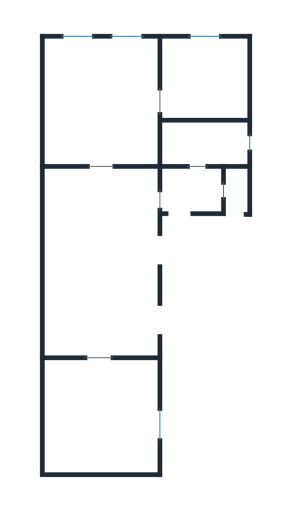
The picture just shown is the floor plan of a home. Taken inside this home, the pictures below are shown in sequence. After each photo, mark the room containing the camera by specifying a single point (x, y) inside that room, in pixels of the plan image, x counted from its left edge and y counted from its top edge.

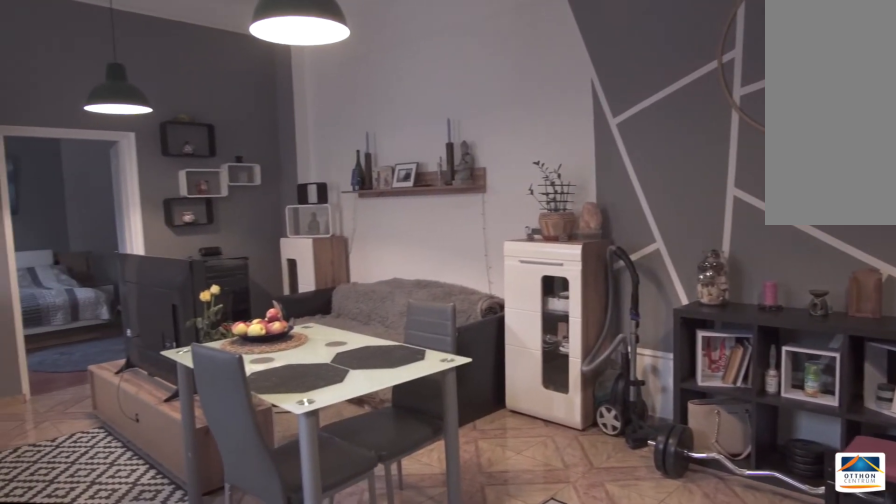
(95, 261)
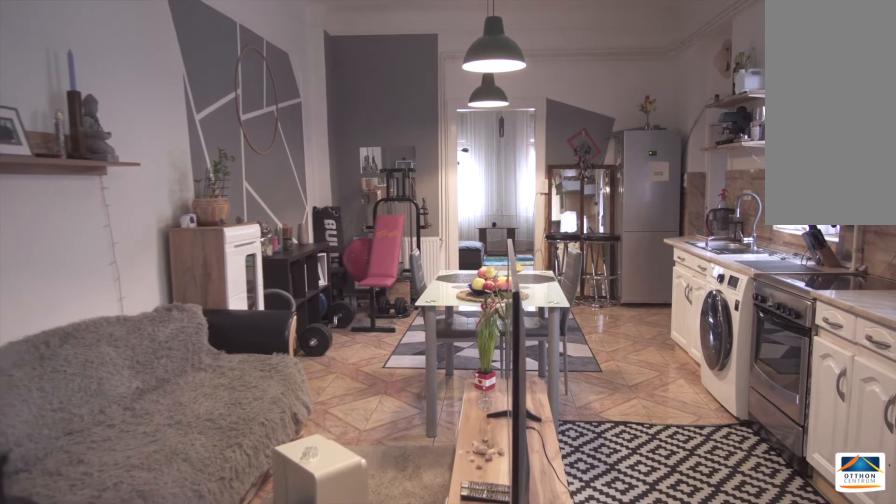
(94, 260)
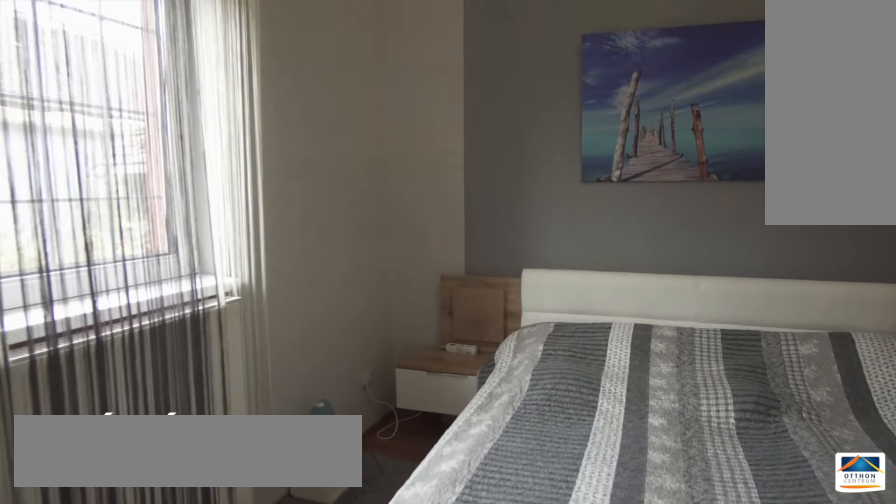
(94, 419)
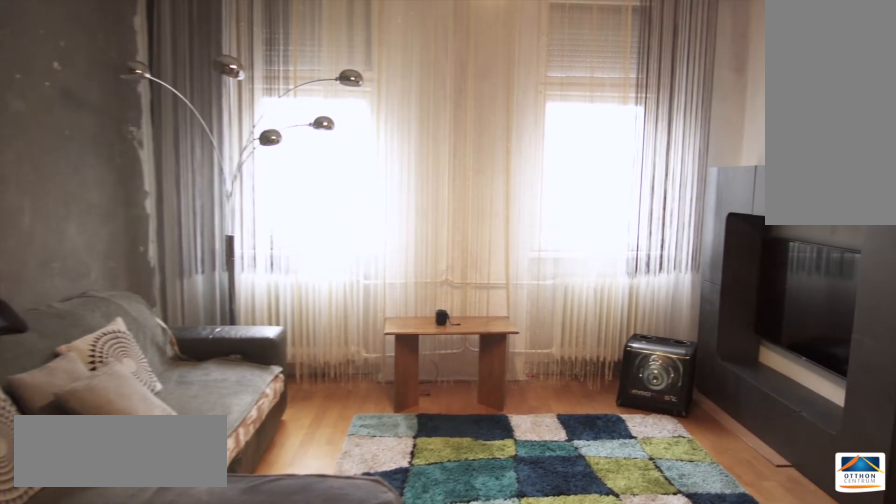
(95, 94)
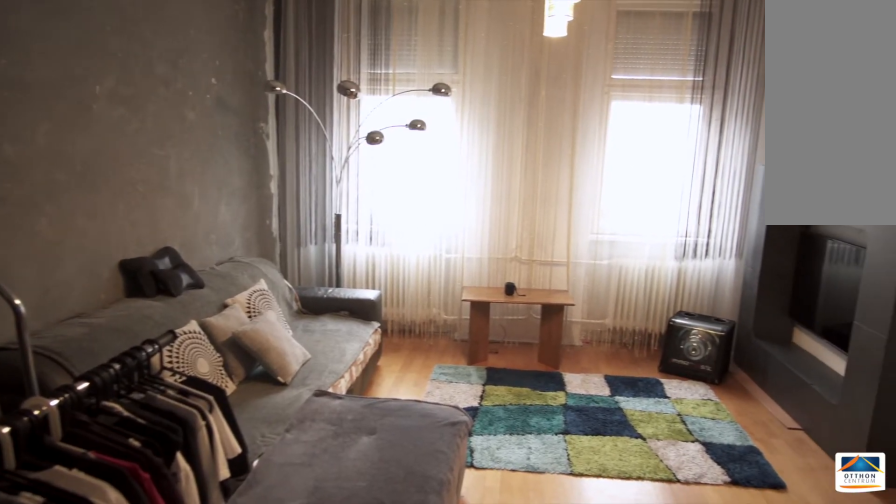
(95, 94)
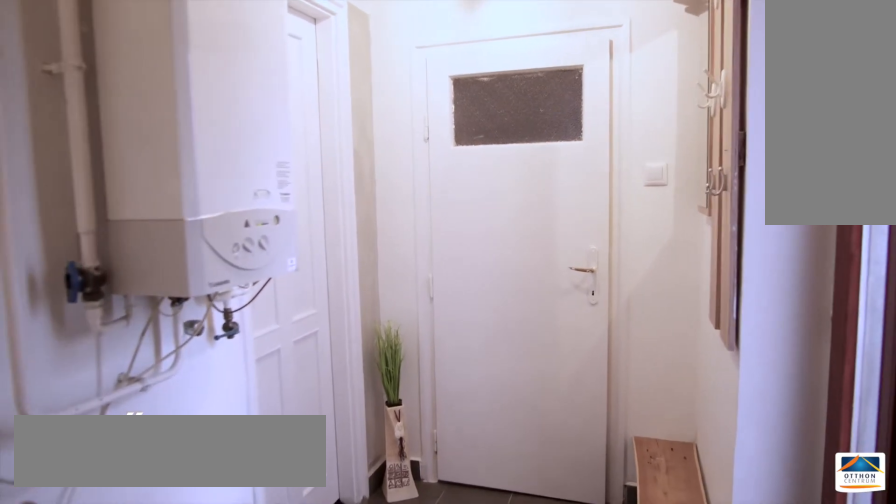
(188, 190)
